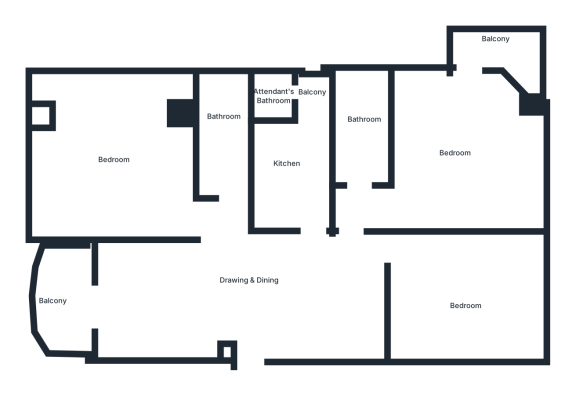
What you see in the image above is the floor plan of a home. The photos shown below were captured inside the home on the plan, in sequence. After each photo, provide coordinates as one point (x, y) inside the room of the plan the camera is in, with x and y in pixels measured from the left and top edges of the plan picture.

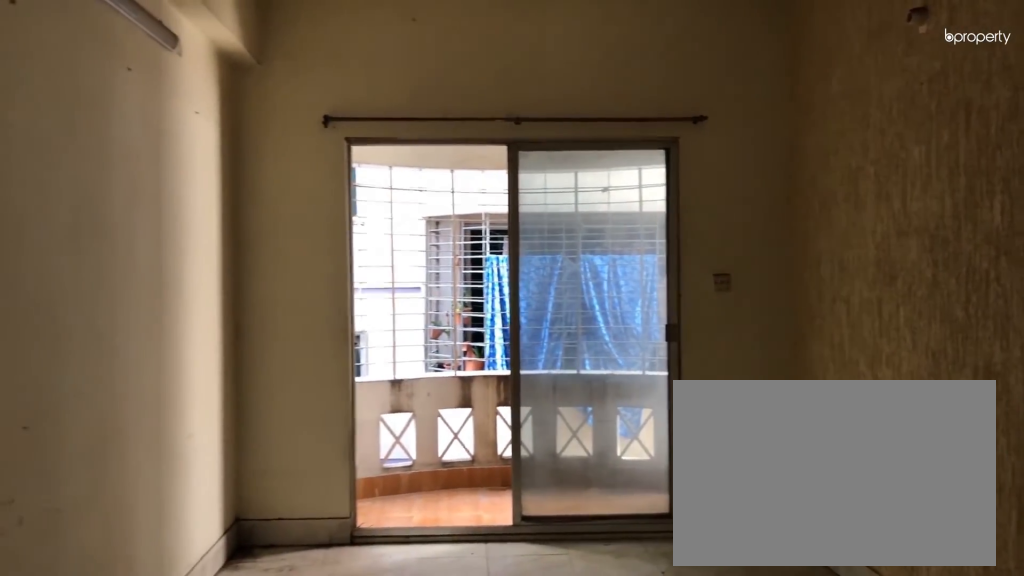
(253, 278)
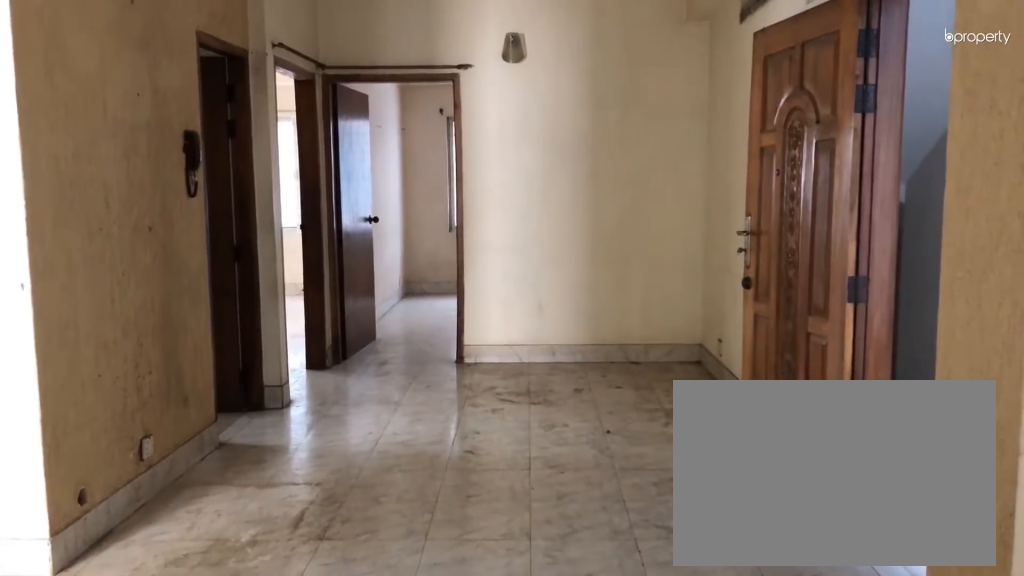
(253, 278)
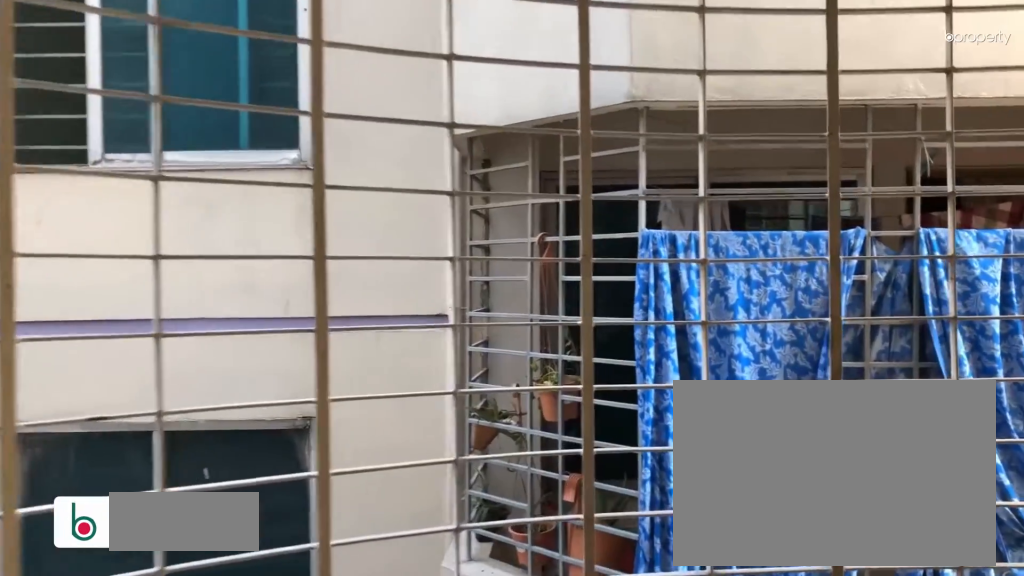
(55, 293)
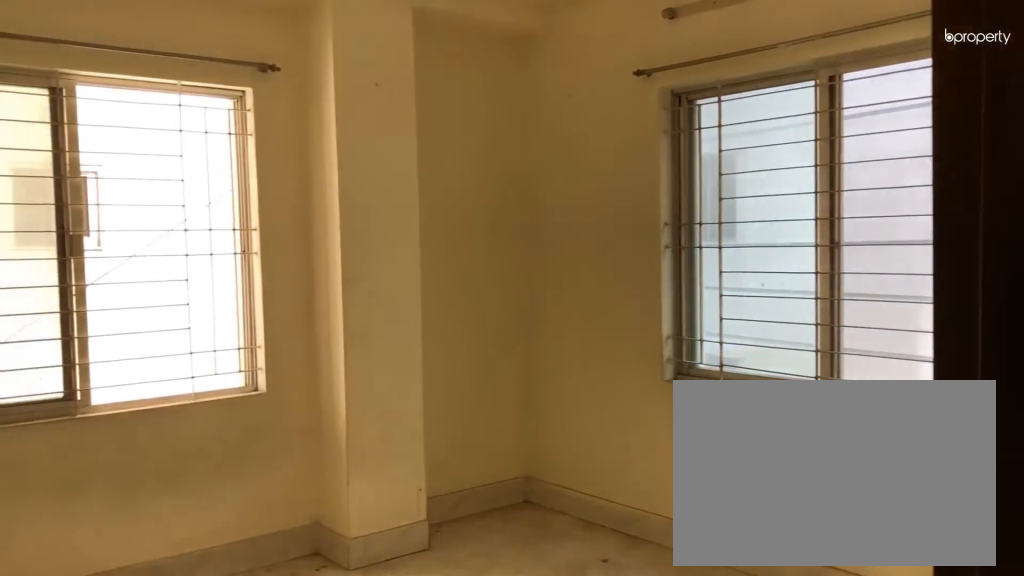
(159, 205)
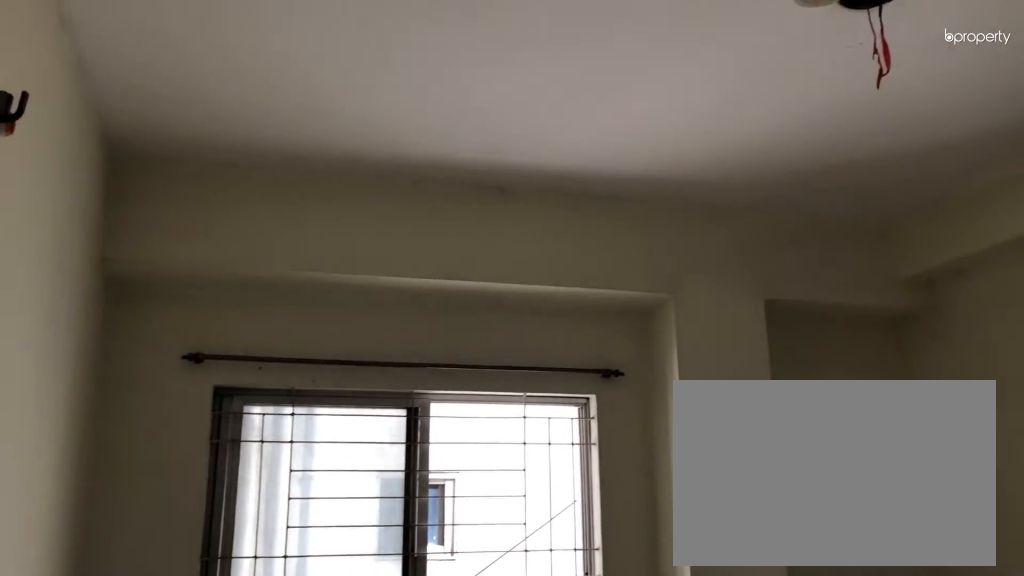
(109, 159)
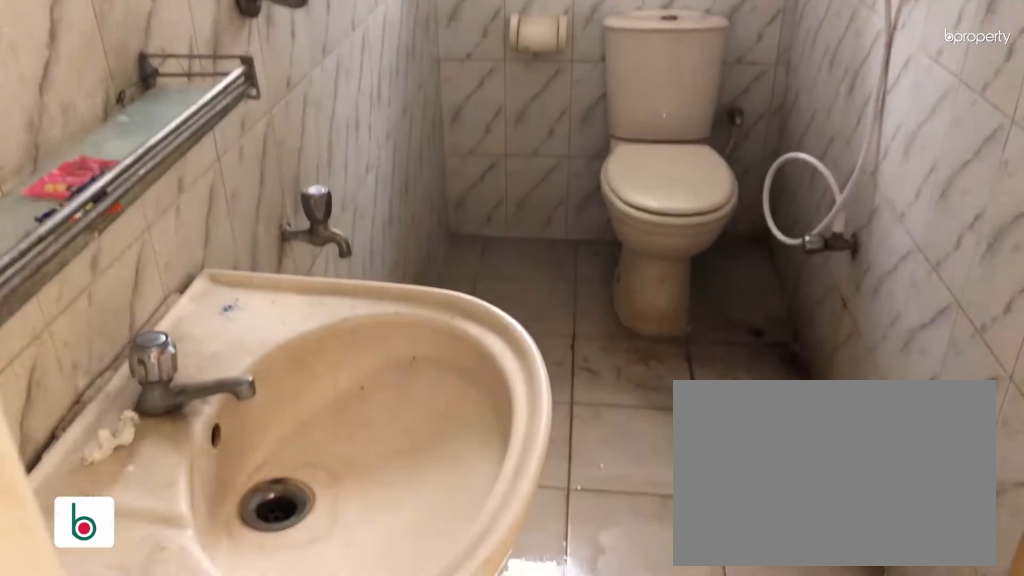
(224, 127)
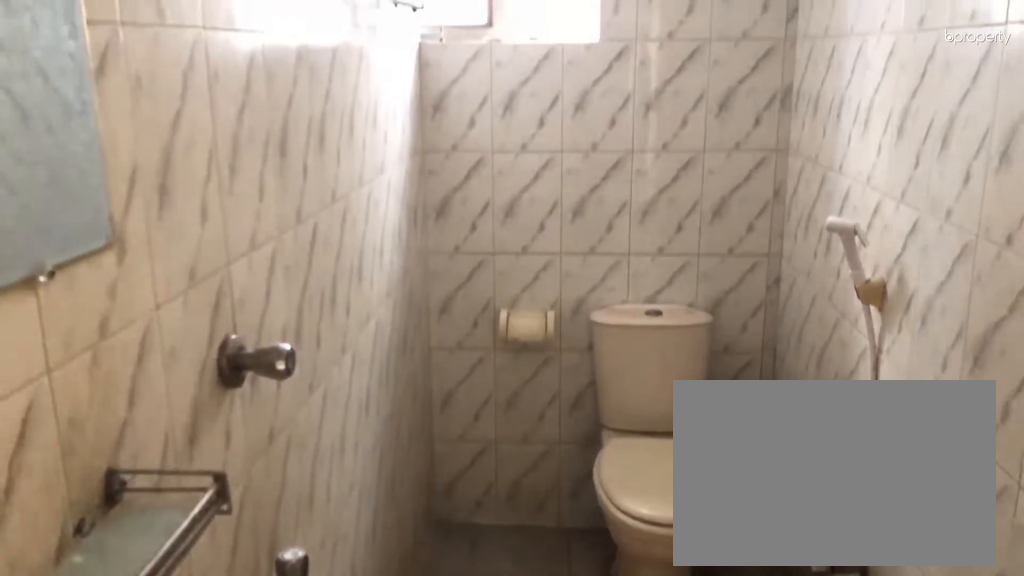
(224, 127)
